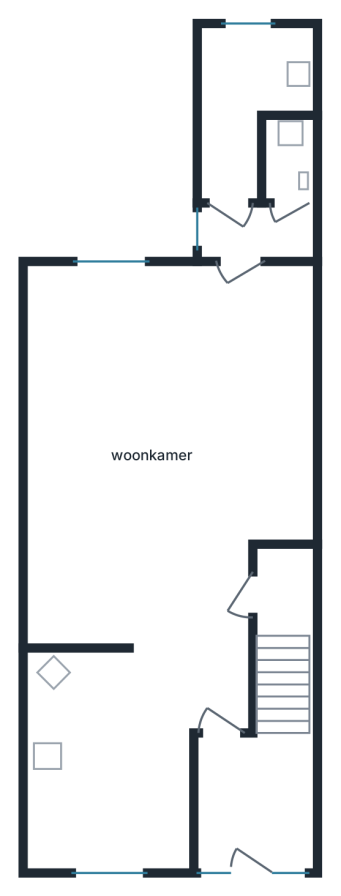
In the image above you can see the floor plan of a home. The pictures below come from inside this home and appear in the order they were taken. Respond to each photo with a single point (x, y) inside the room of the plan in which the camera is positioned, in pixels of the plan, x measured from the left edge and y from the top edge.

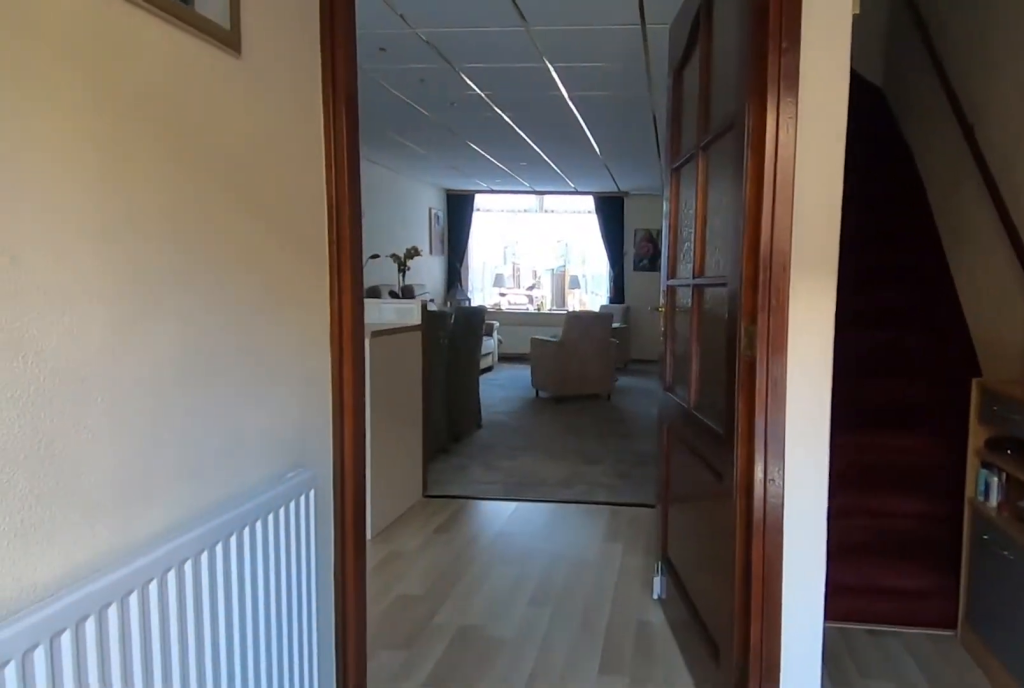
(251, 800)
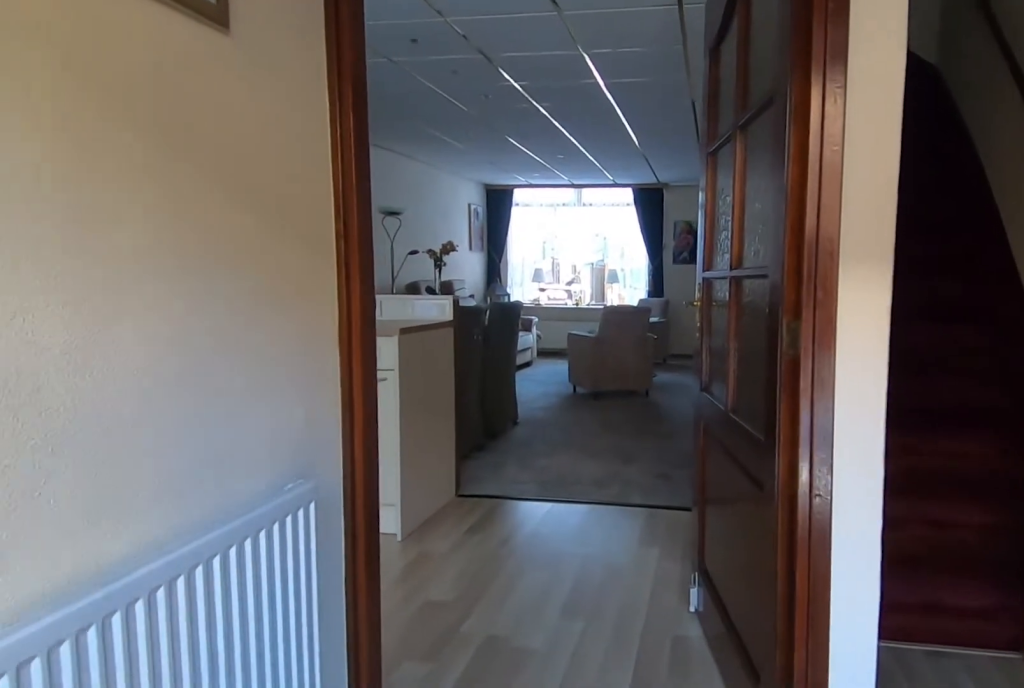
(251, 800)
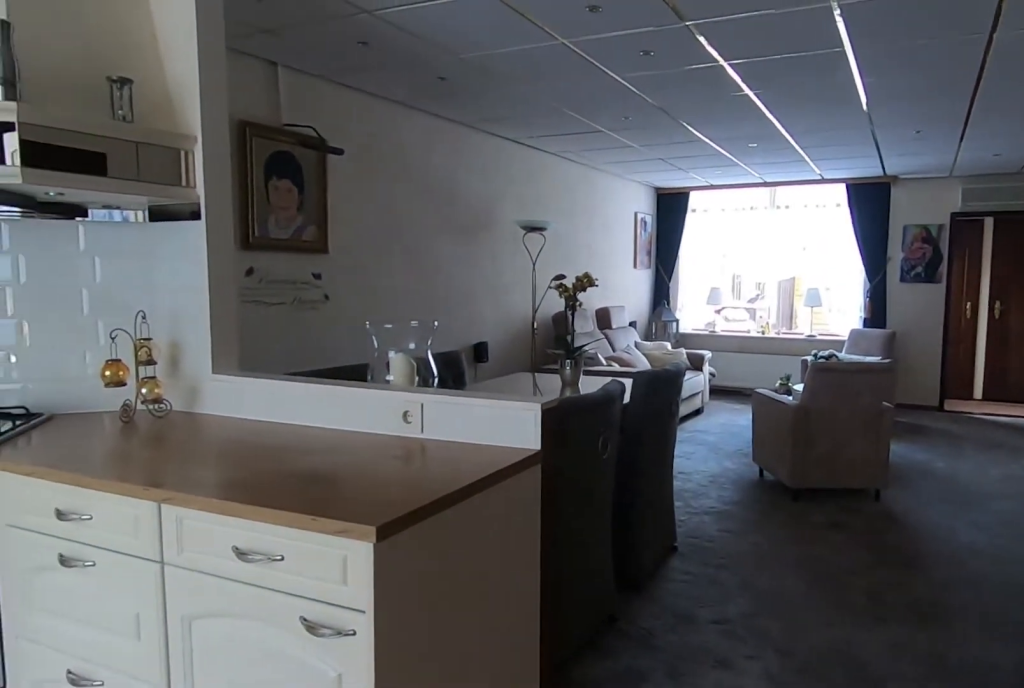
(145, 508)
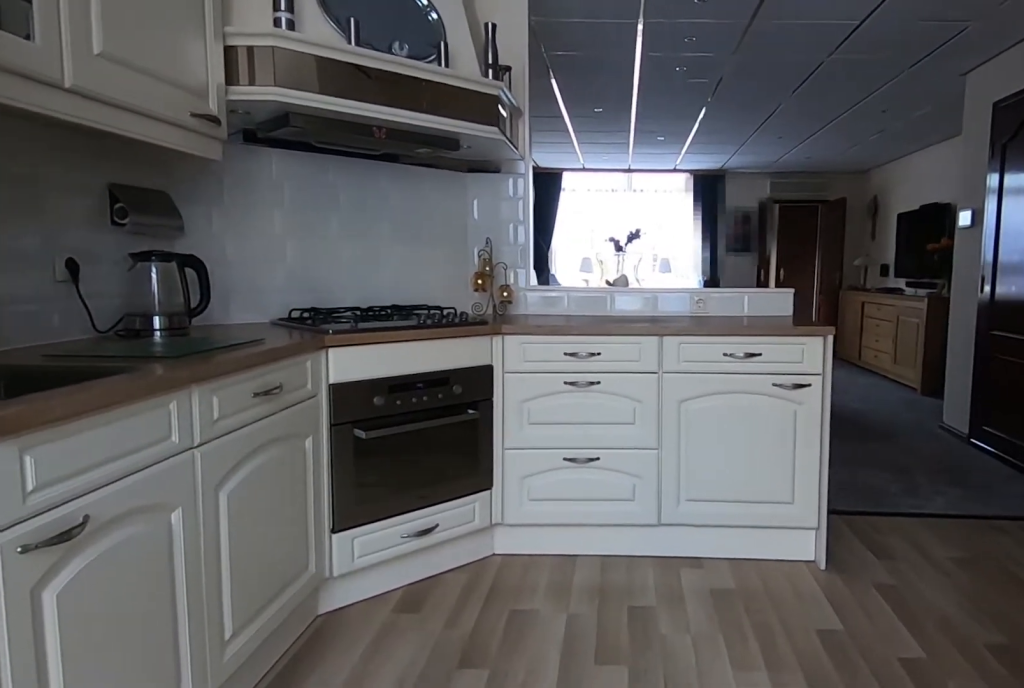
(104, 764)
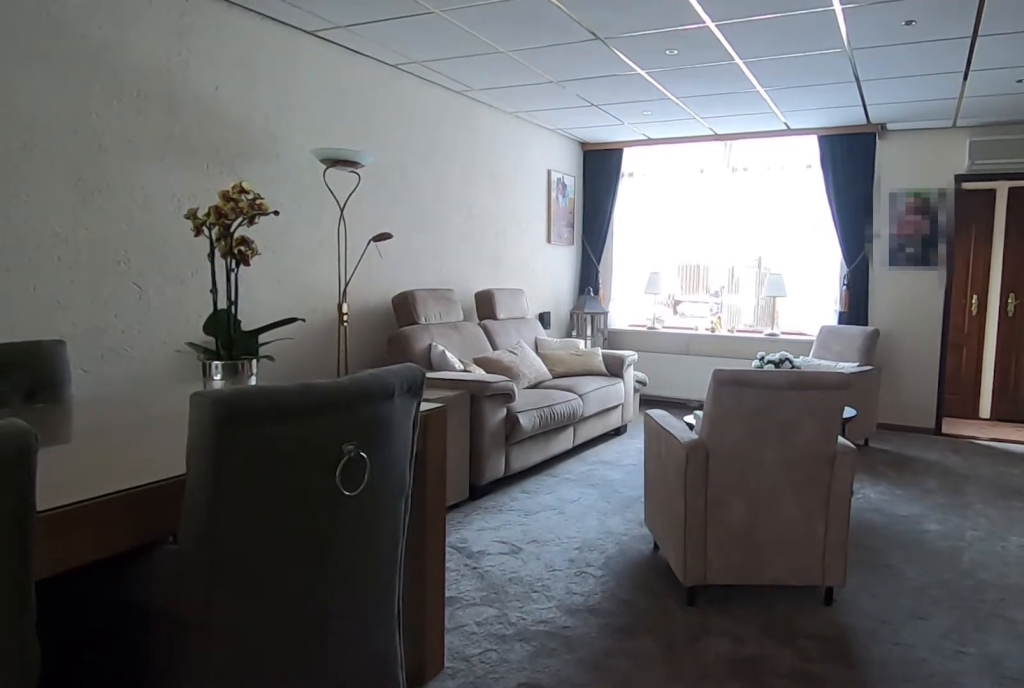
(143, 508)
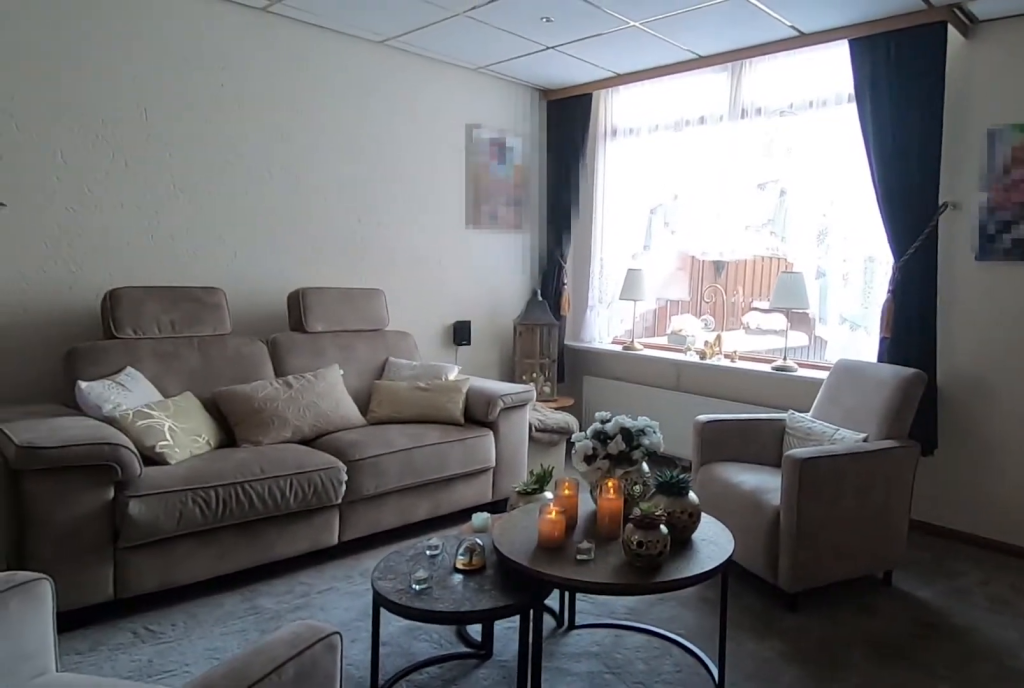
(143, 508)
